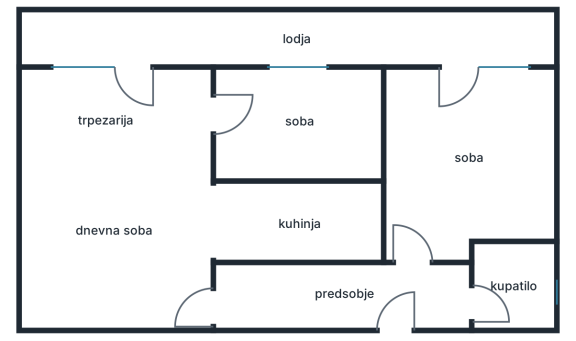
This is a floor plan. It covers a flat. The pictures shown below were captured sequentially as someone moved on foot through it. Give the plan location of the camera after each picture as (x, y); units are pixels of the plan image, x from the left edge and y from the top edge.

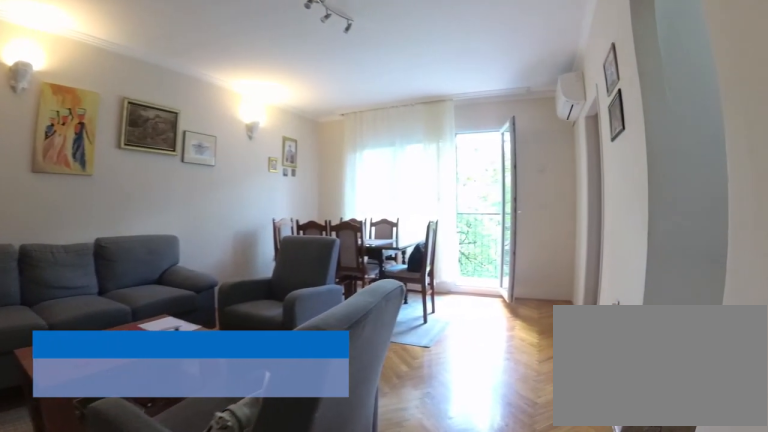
(192, 296)
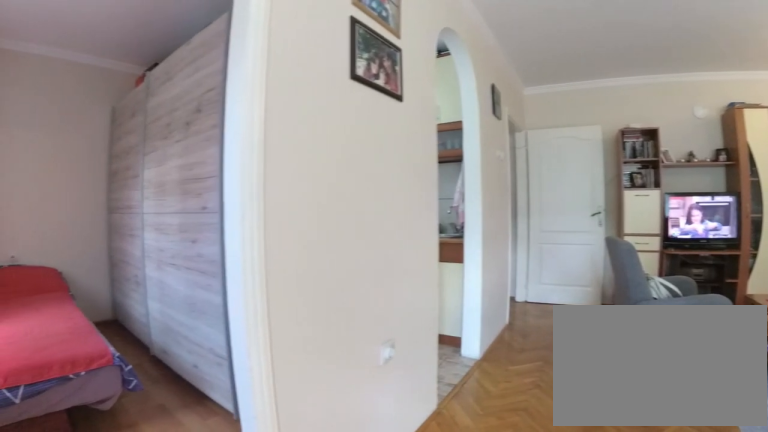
(149, 123)
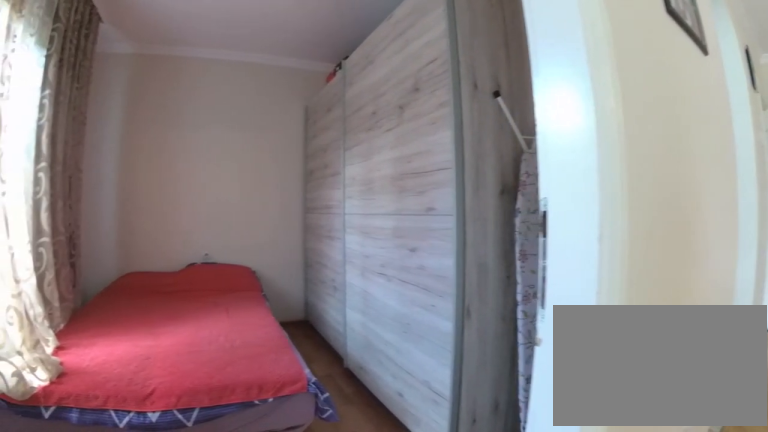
(161, 124)
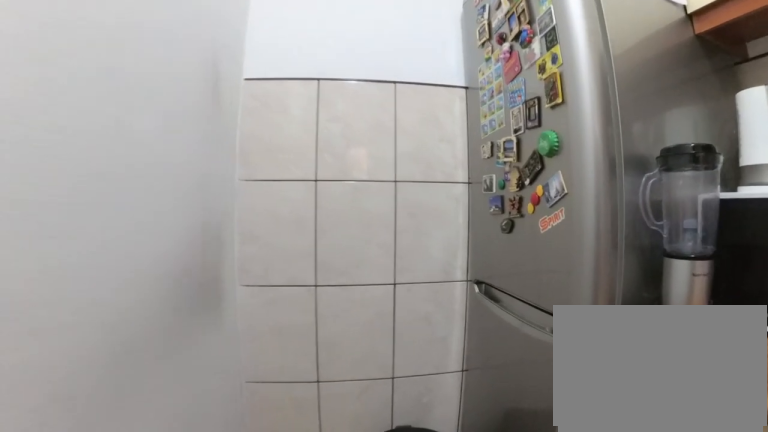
(320, 216)
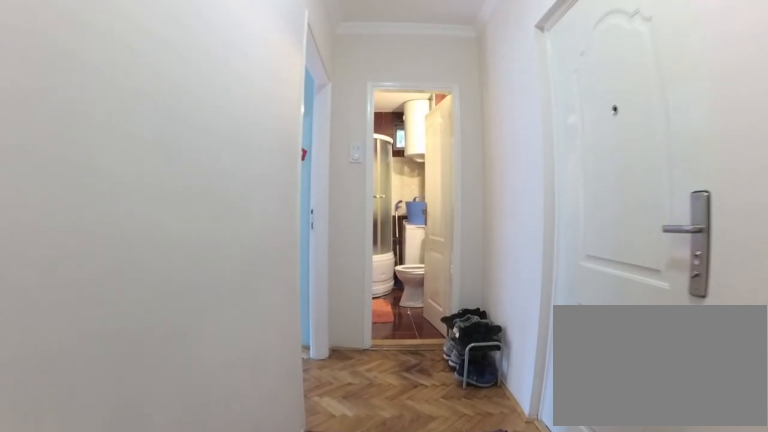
(321, 292)
